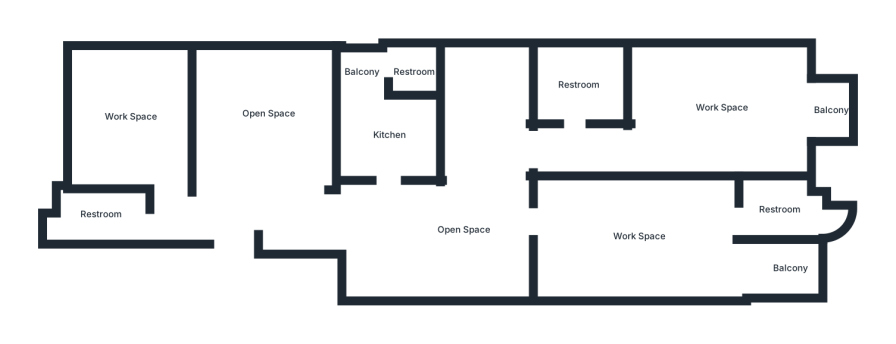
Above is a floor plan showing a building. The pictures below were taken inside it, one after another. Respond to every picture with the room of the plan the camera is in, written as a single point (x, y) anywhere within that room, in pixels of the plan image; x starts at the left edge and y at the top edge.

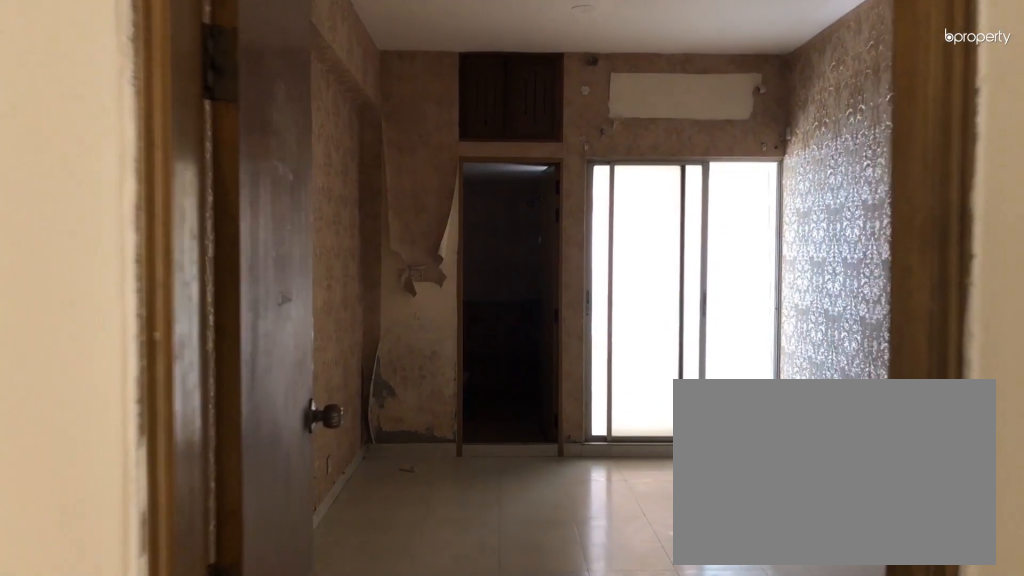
(534, 222)
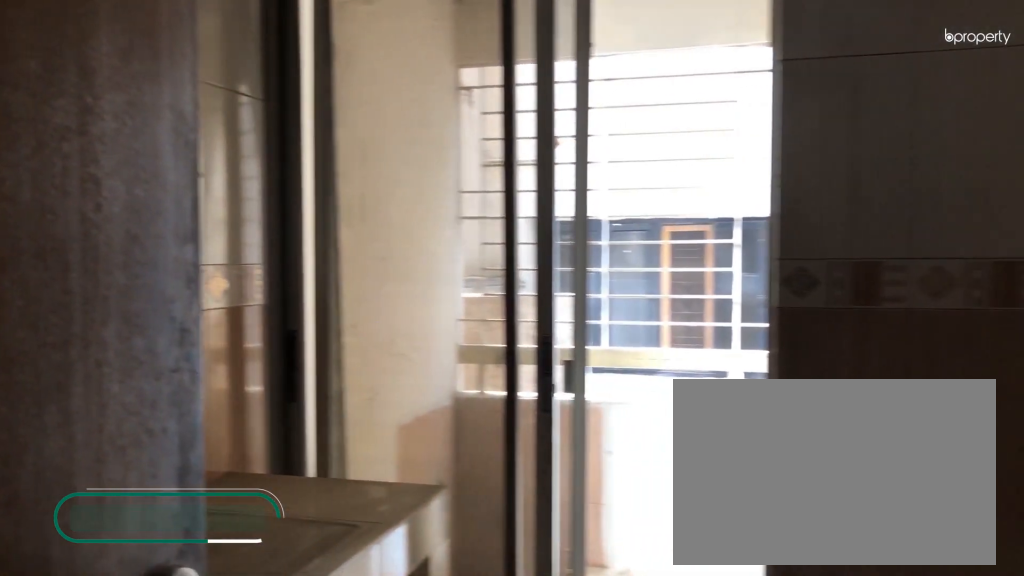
(389, 135)
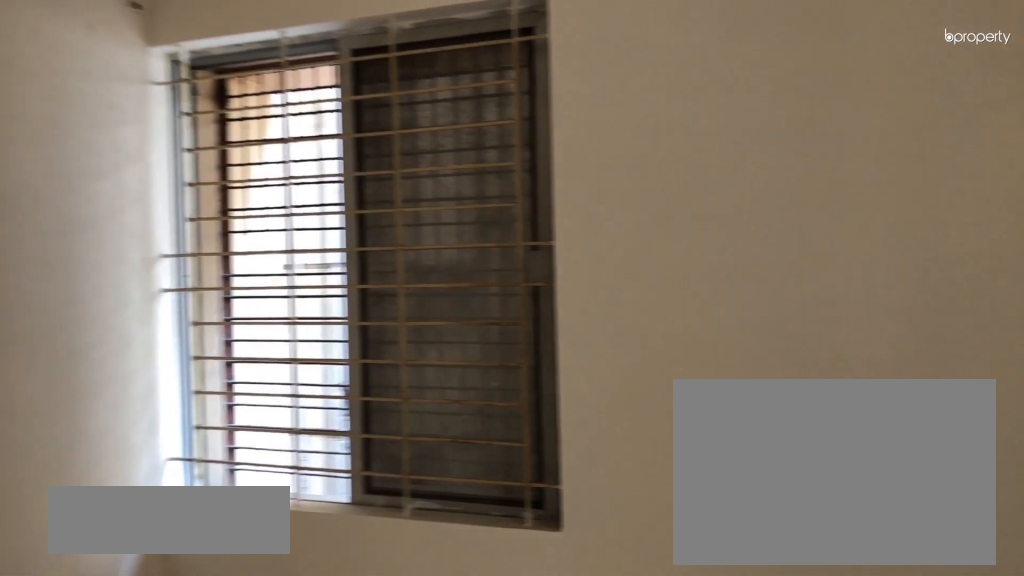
(130, 117)
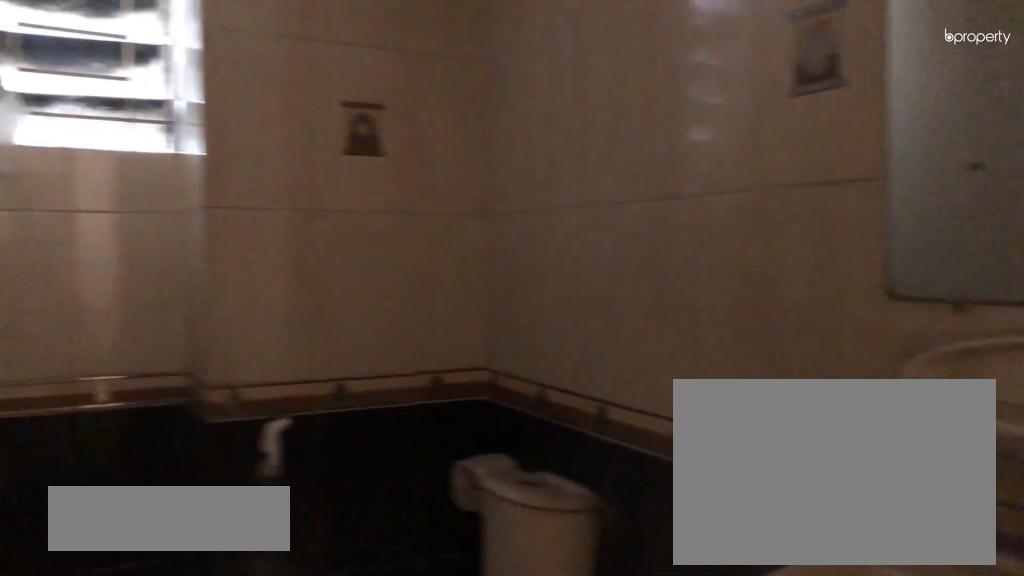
(100, 214)
